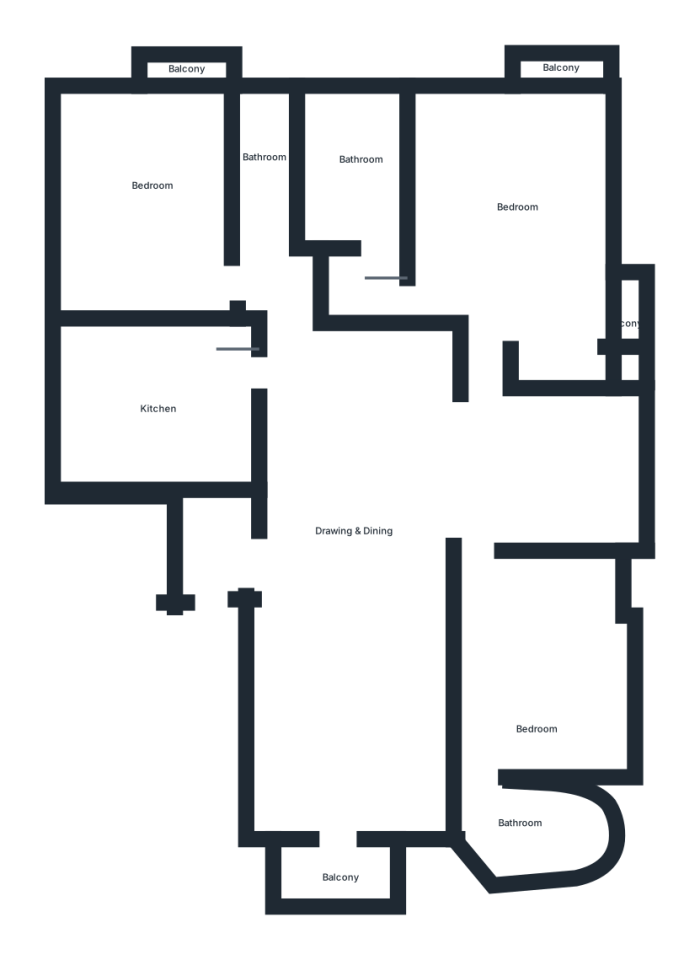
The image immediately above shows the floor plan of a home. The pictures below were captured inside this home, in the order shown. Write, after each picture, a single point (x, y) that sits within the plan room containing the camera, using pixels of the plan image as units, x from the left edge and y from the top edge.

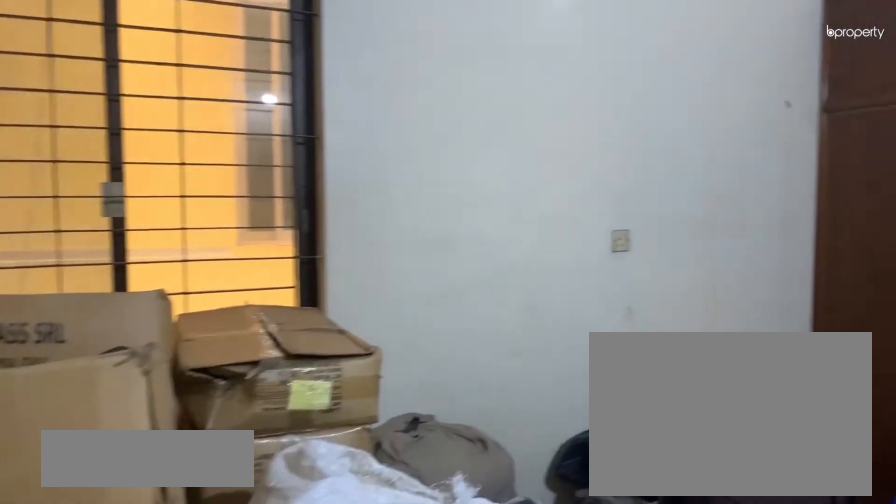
(154, 190)
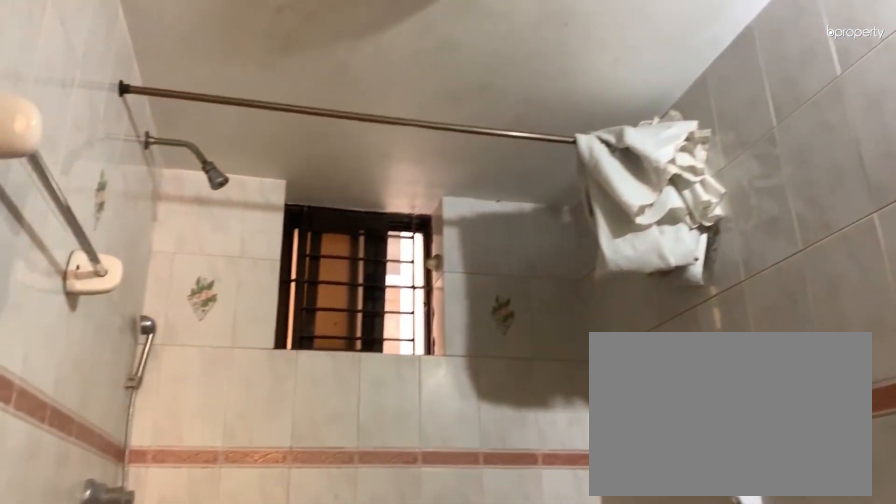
(272, 163)
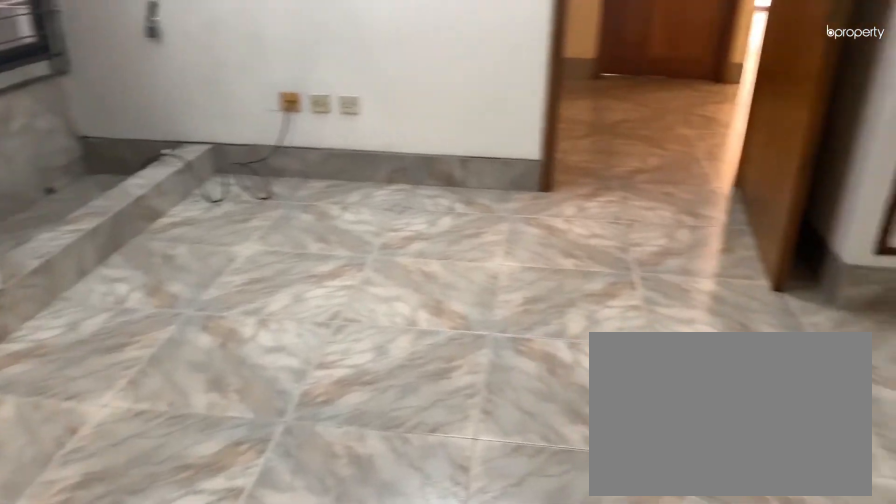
(518, 209)
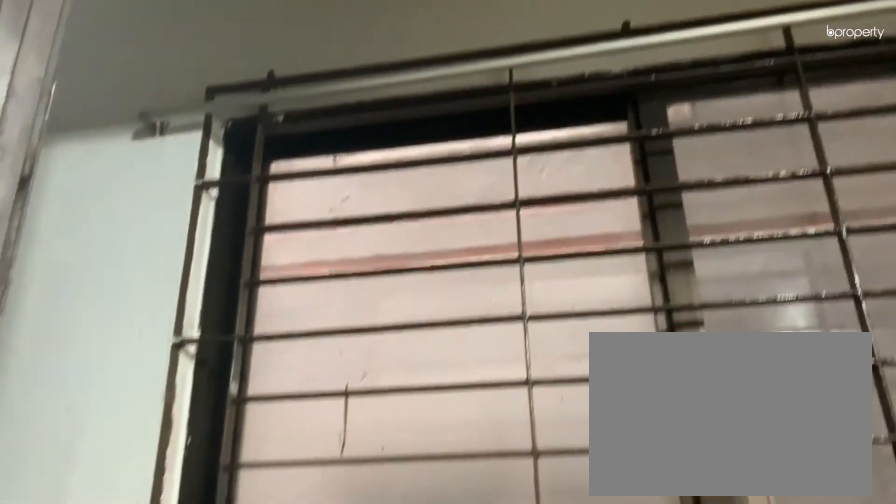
(635, 323)
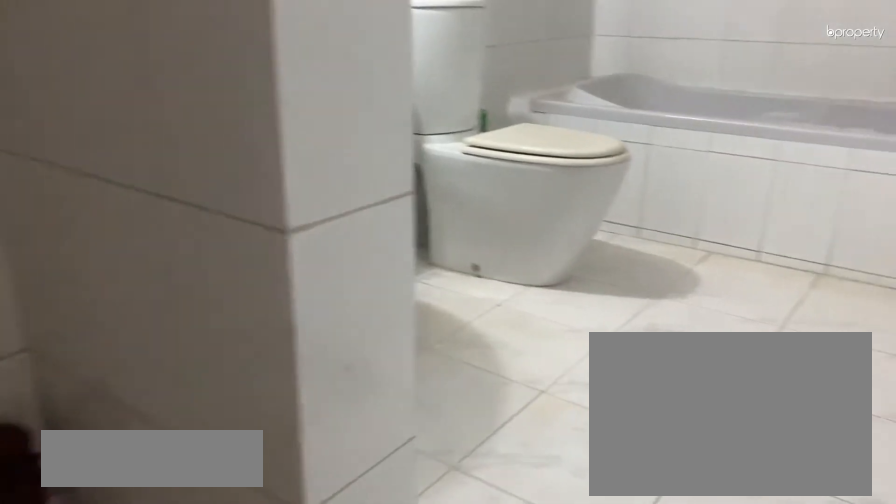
(357, 169)
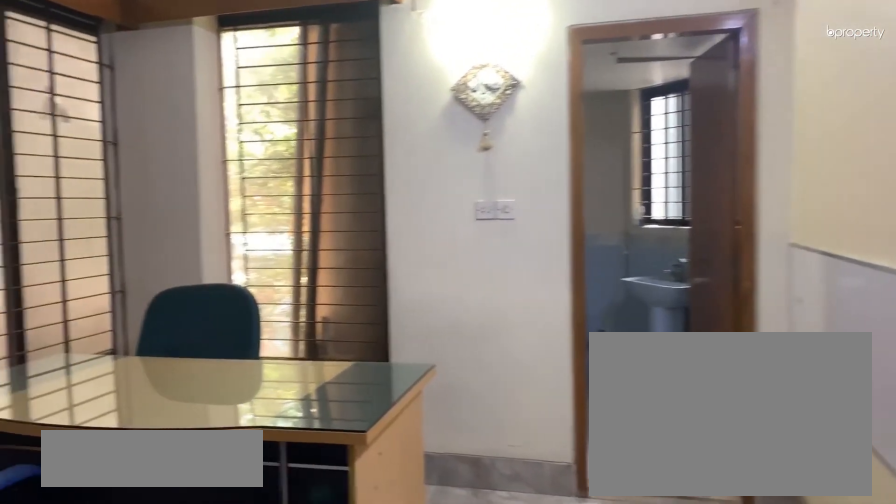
(538, 682)
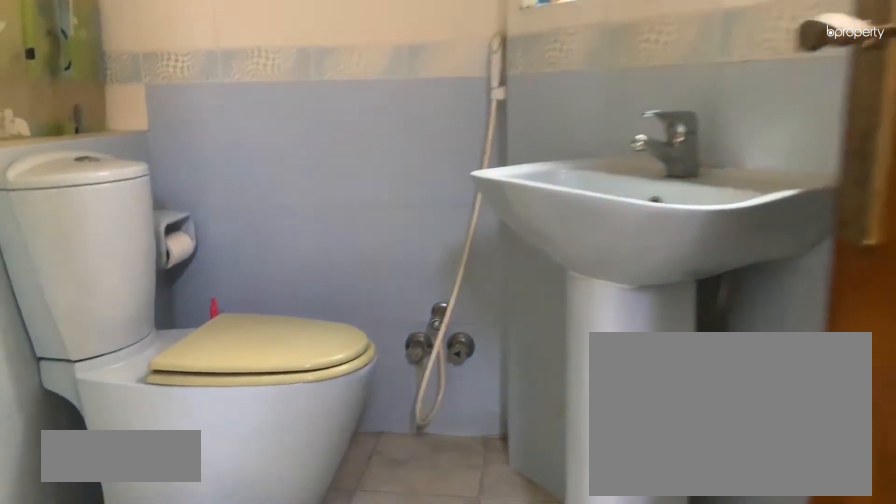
(538, 832)
